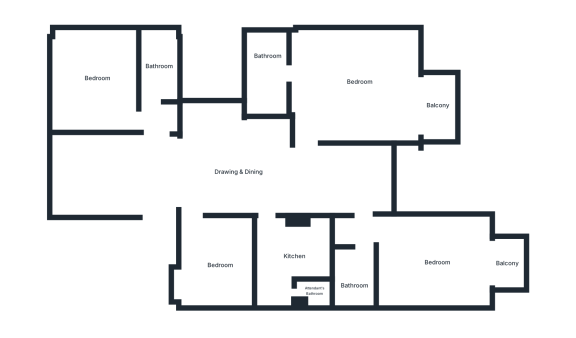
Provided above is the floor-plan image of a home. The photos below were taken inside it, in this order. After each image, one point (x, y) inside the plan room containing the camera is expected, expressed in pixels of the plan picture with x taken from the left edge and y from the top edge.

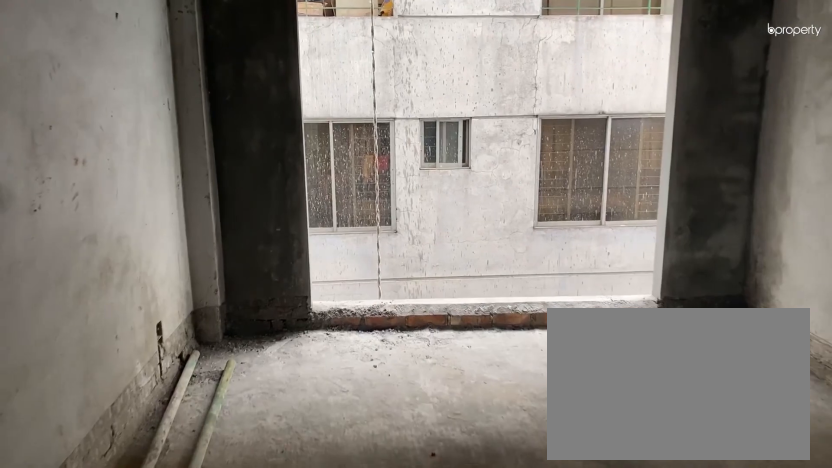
(100, 174)
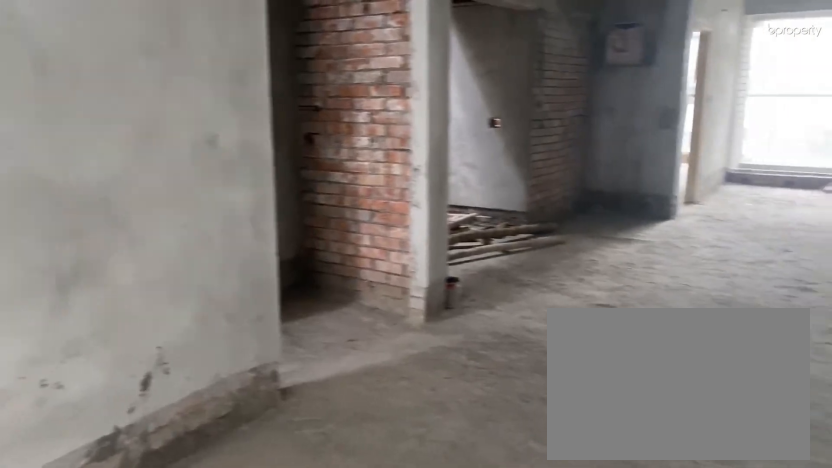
(100, 174)
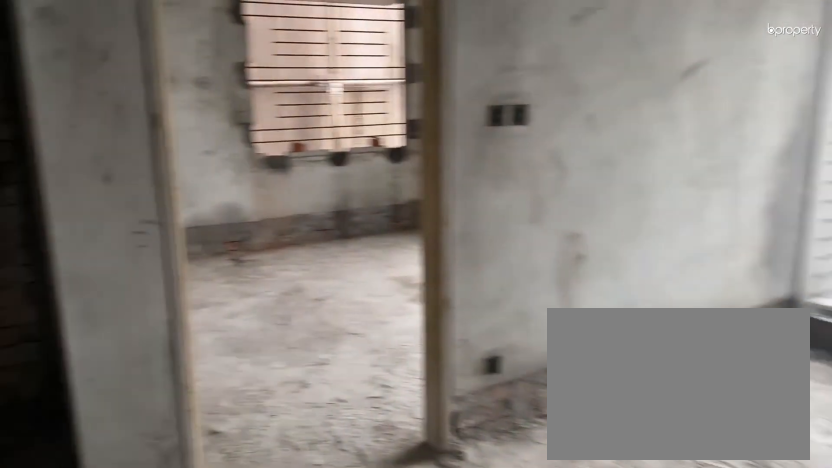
(336, 180)
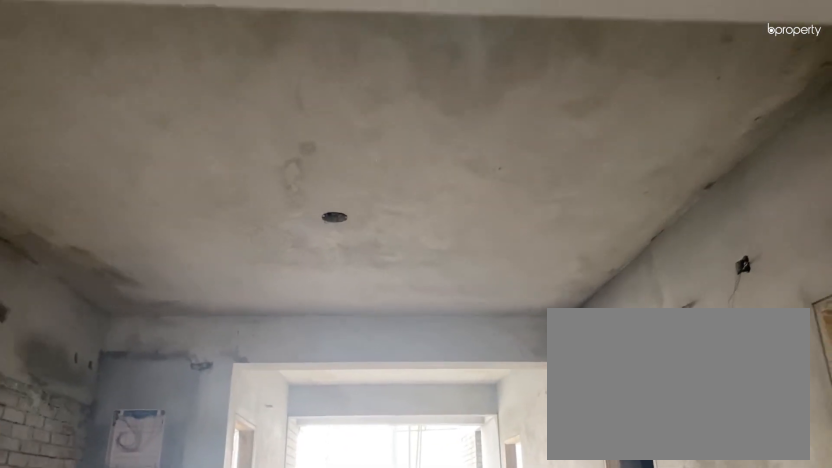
(140, 174)
